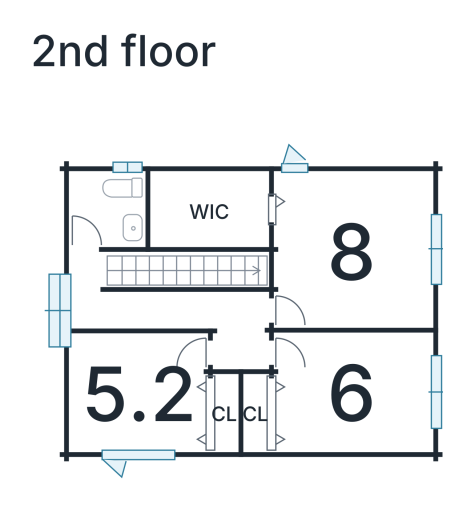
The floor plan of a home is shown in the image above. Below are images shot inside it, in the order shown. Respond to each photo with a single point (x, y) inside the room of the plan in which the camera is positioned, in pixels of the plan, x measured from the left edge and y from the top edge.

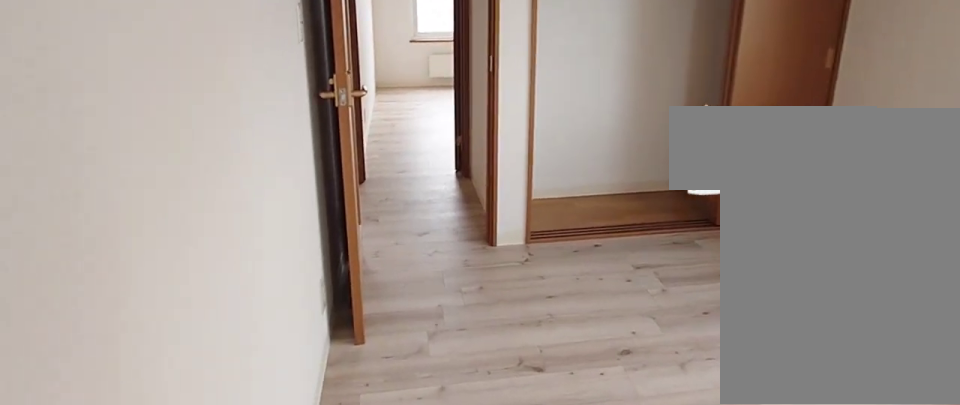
(143, 410)
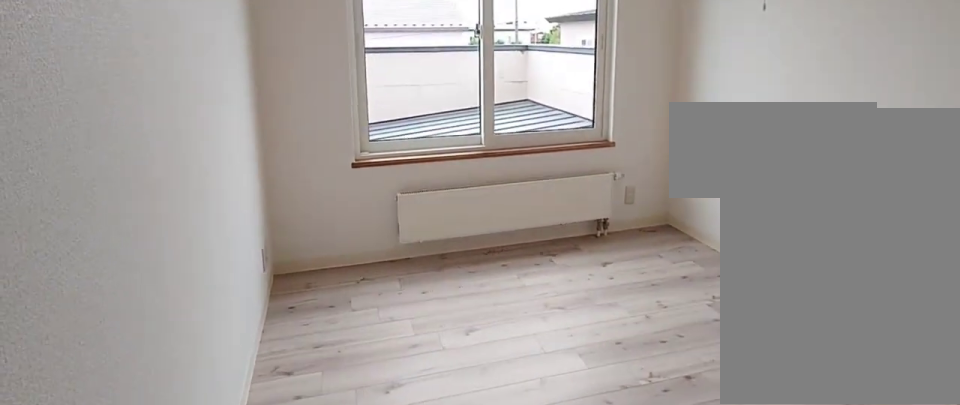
(349, 399)
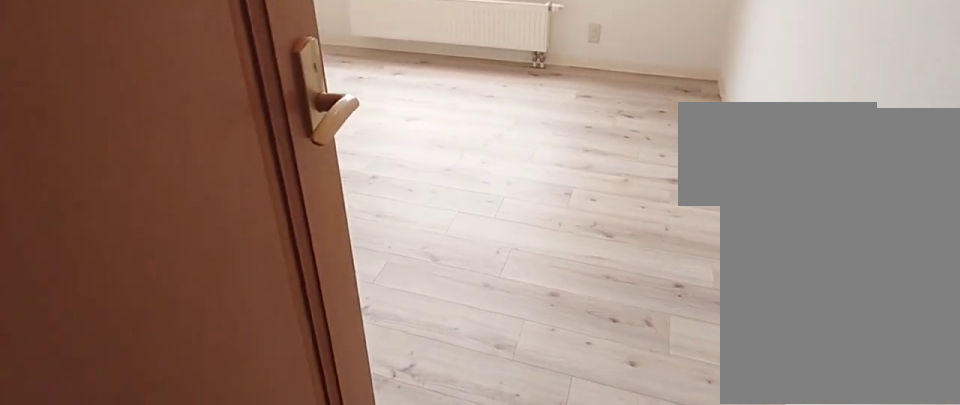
(349, 254)
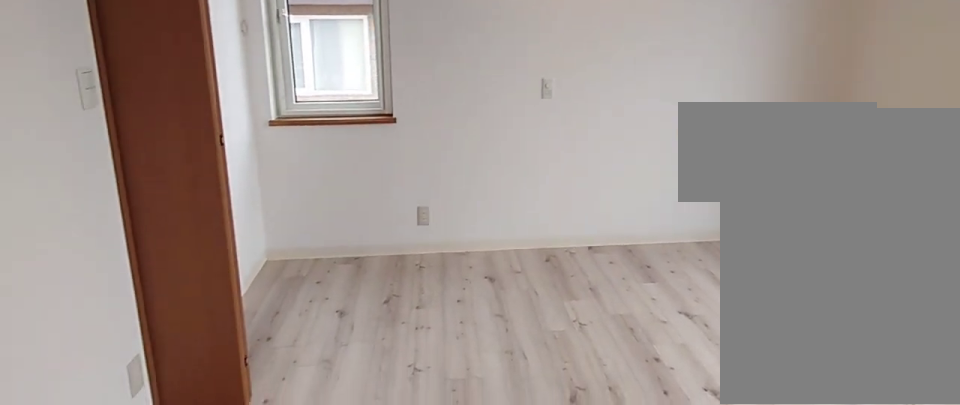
(349, 254)
